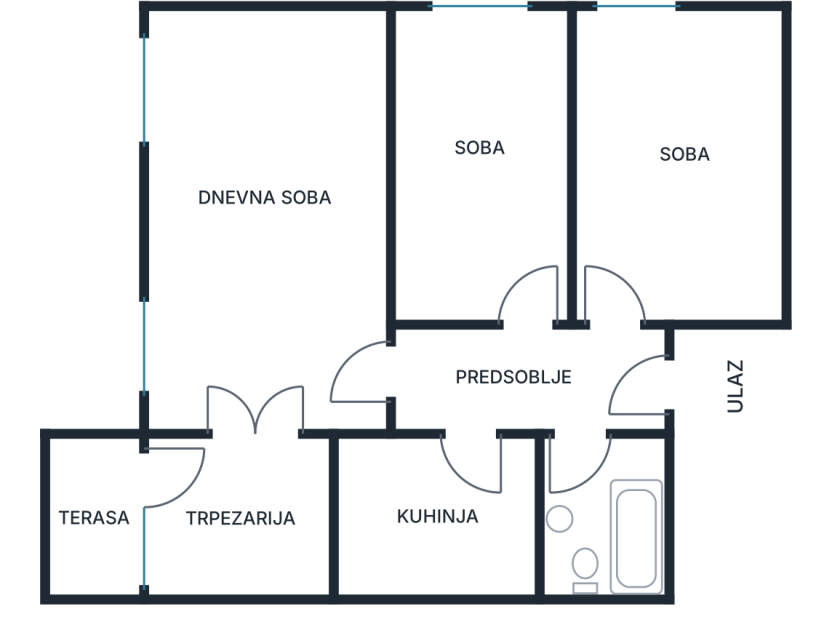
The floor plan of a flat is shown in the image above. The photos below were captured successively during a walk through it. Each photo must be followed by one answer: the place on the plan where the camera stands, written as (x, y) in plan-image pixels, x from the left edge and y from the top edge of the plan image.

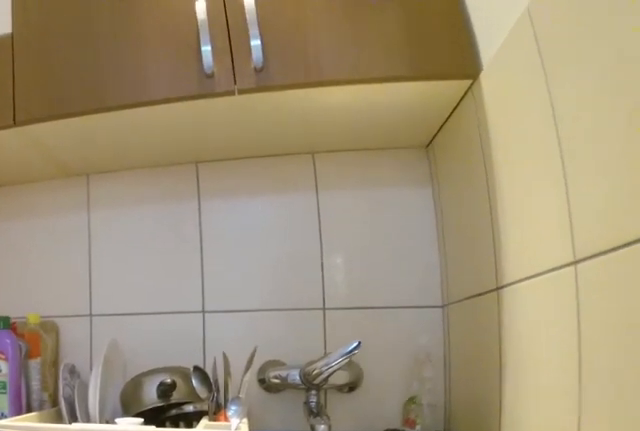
(468, 539)
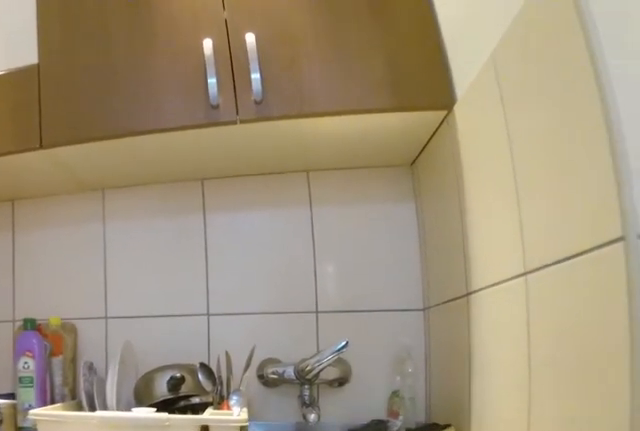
(466, 544)
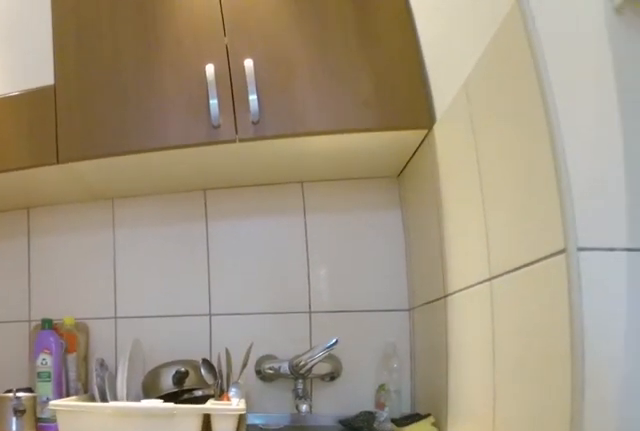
(464, 550)
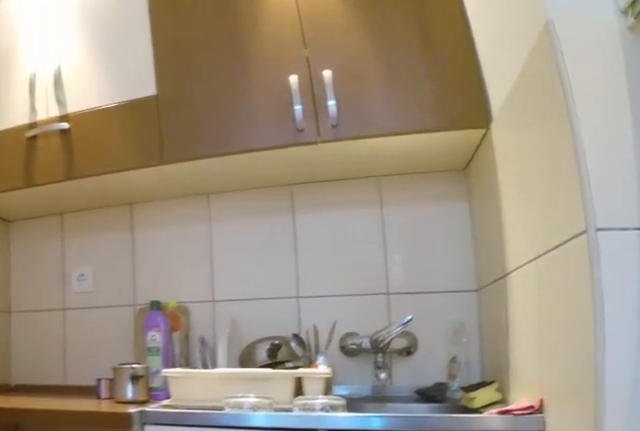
(456, 564)
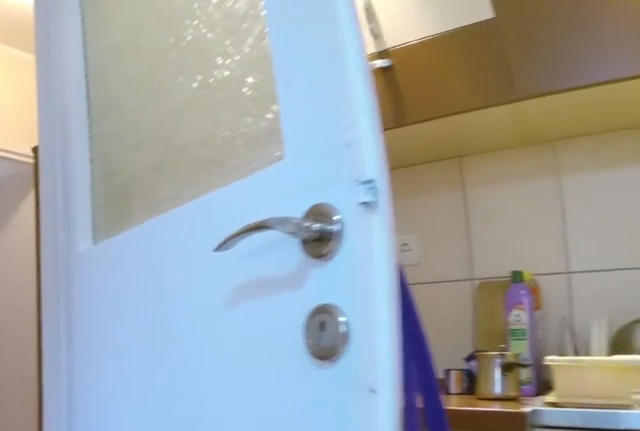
(450, 545)
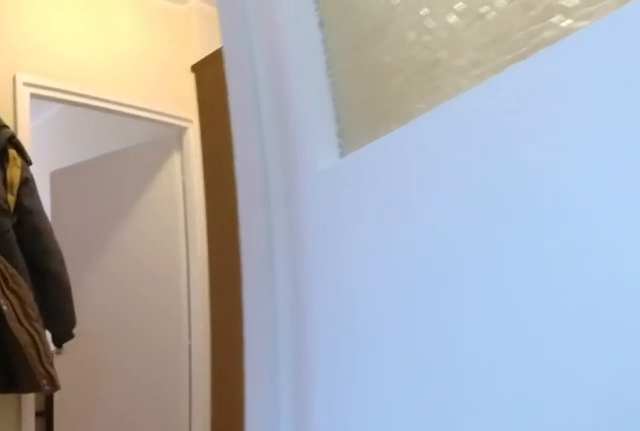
(459, 501)
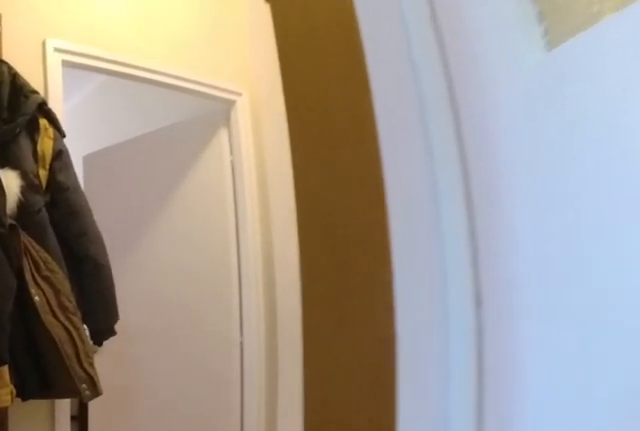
(463, 479)
